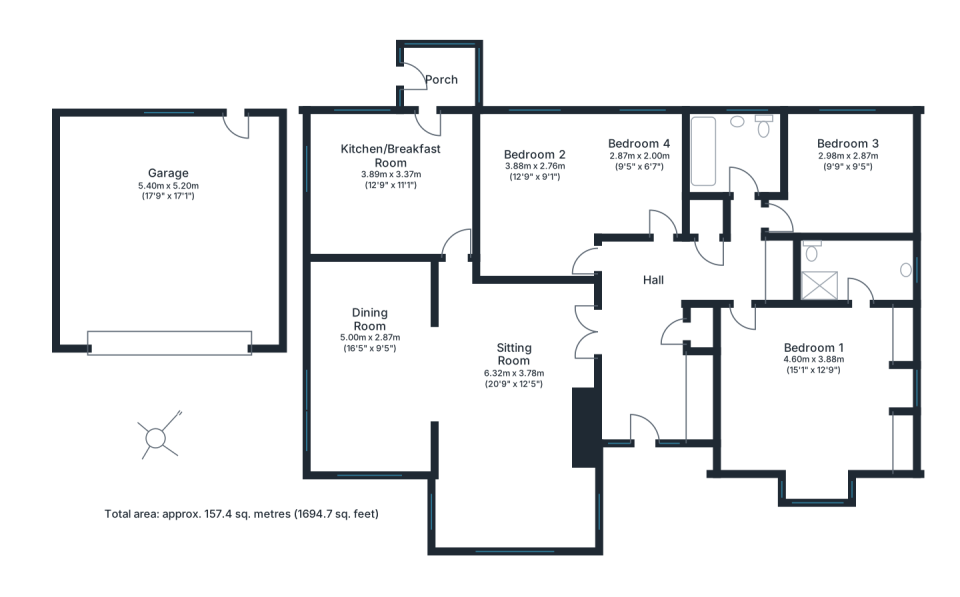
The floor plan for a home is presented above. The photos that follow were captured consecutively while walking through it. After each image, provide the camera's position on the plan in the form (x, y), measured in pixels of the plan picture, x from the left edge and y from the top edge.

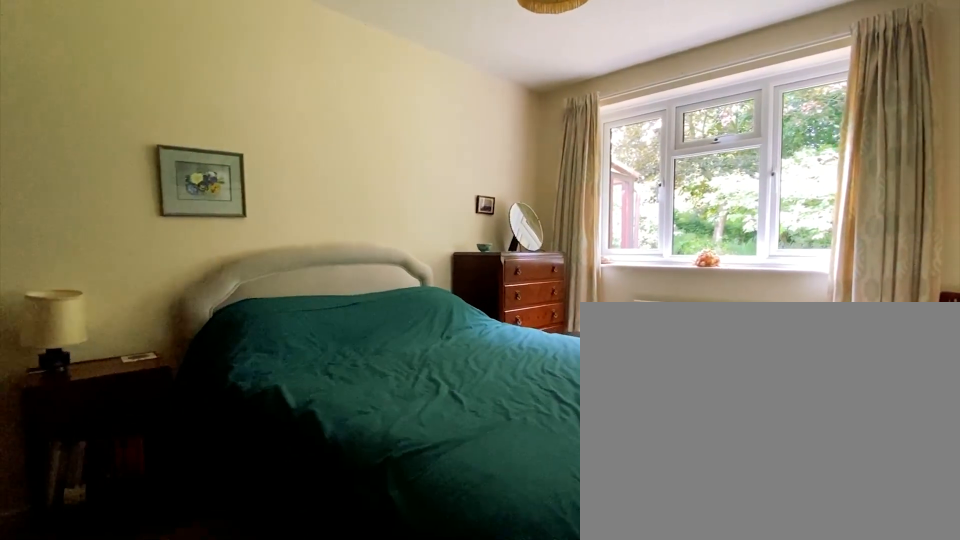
(565, 242)
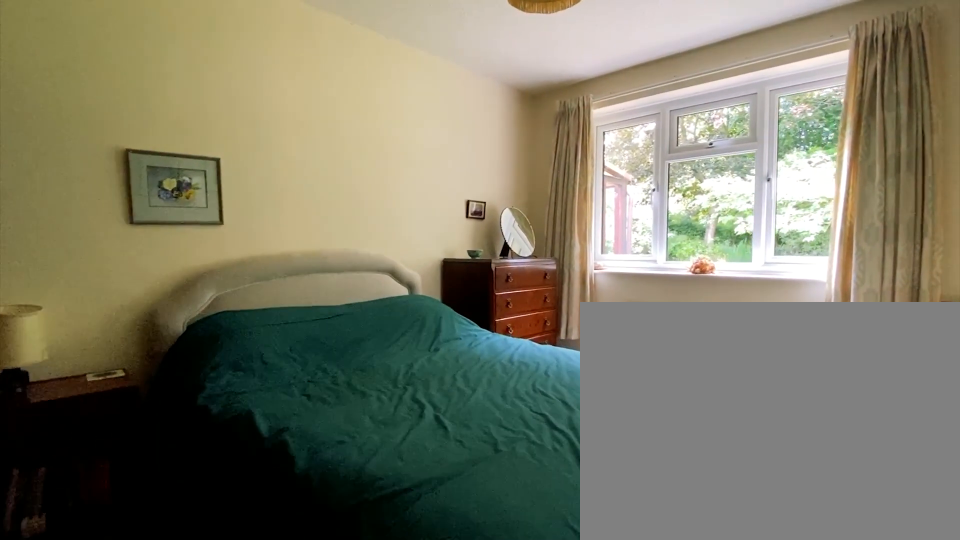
(559, 238)
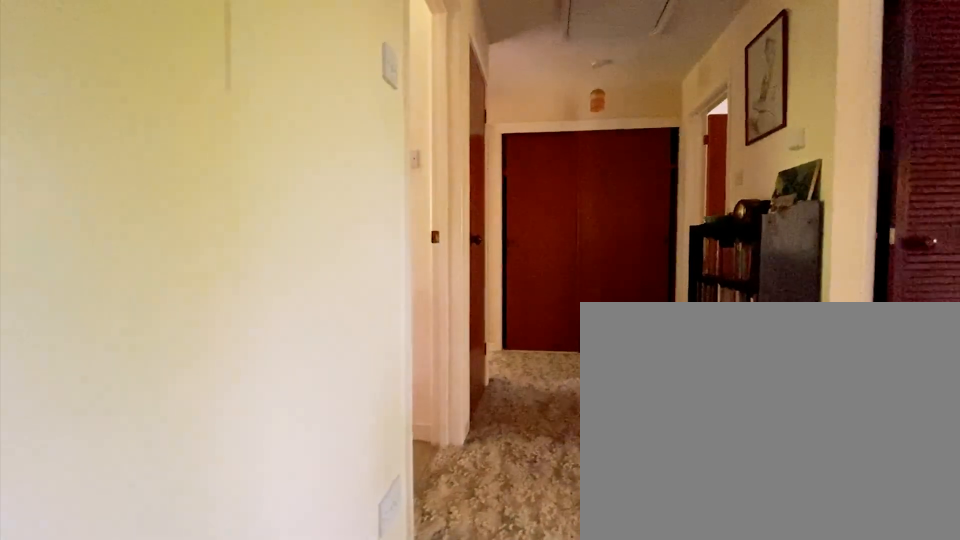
(600, 261)
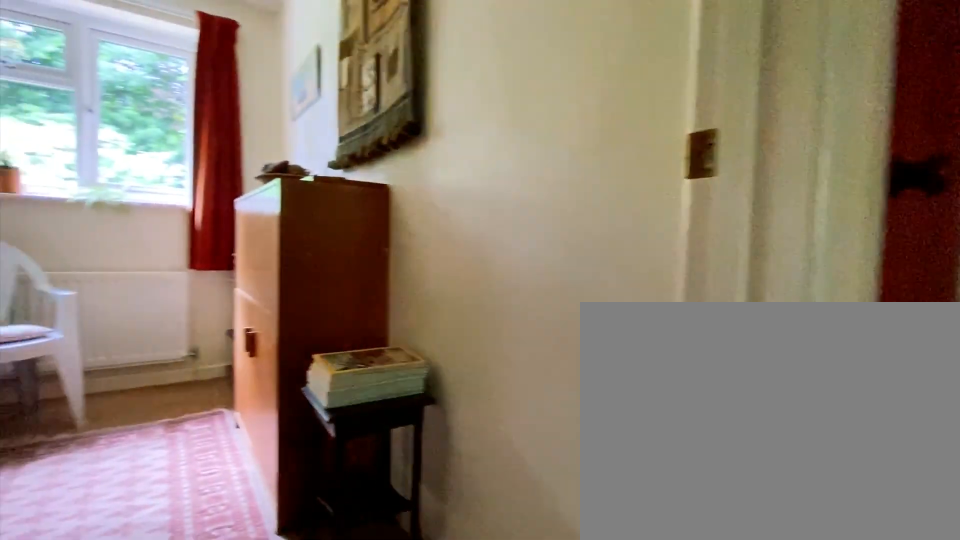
(659, 261)
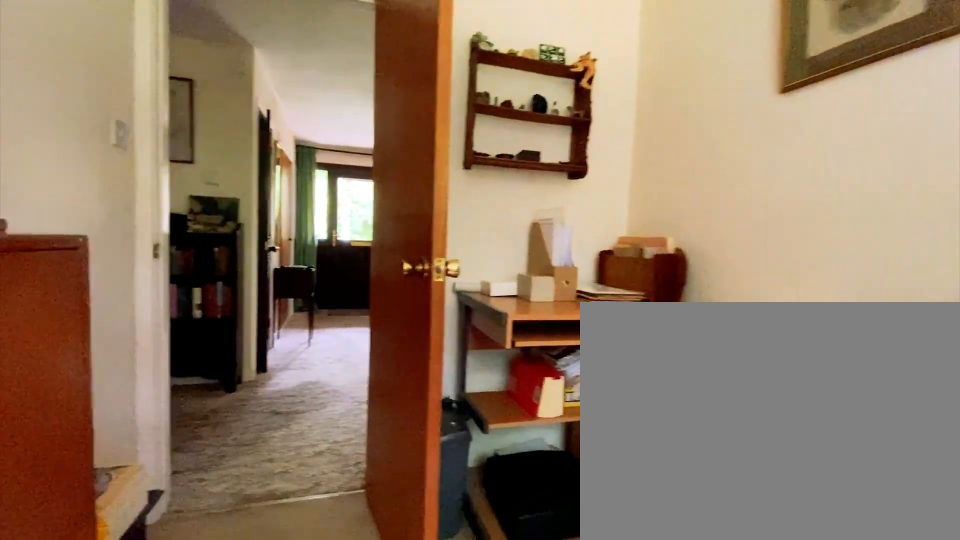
(639, 191)
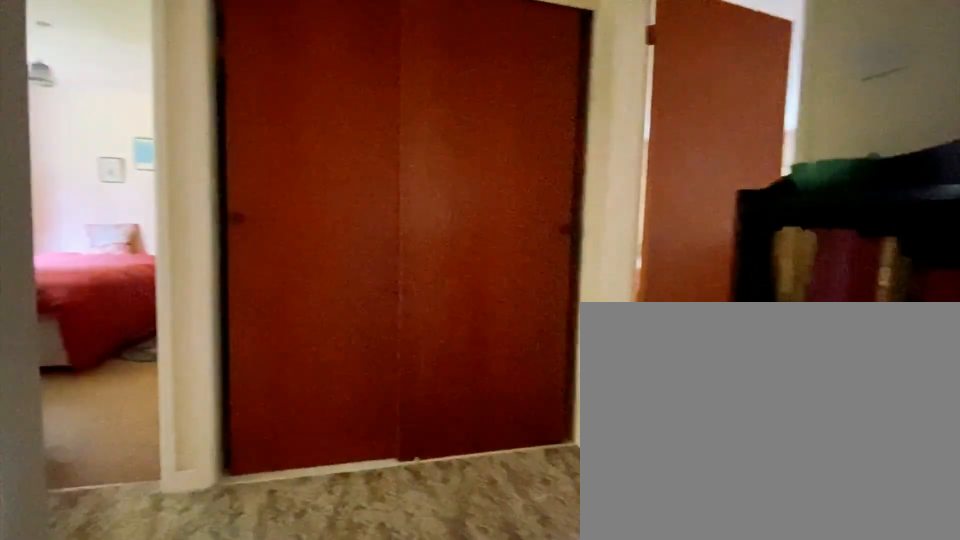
(685, 258)
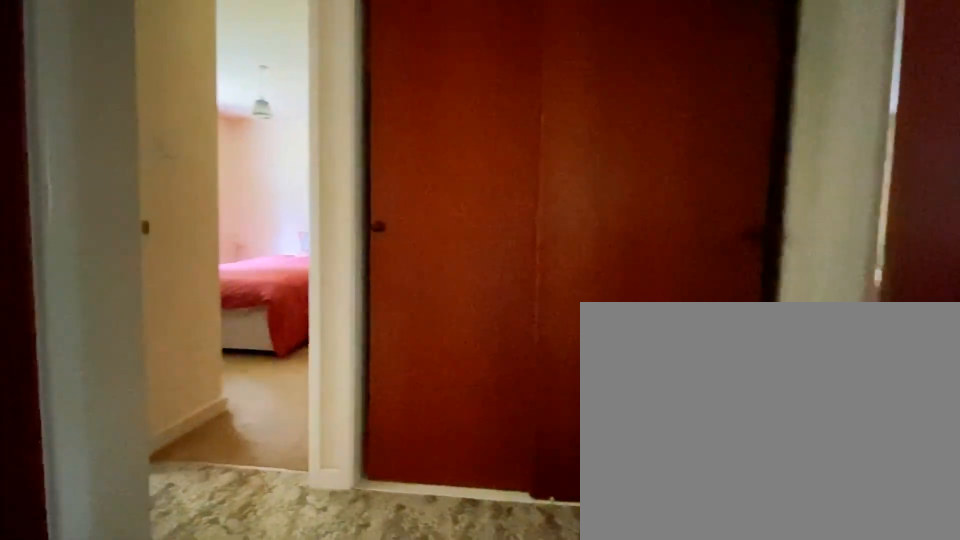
(700, 258)
